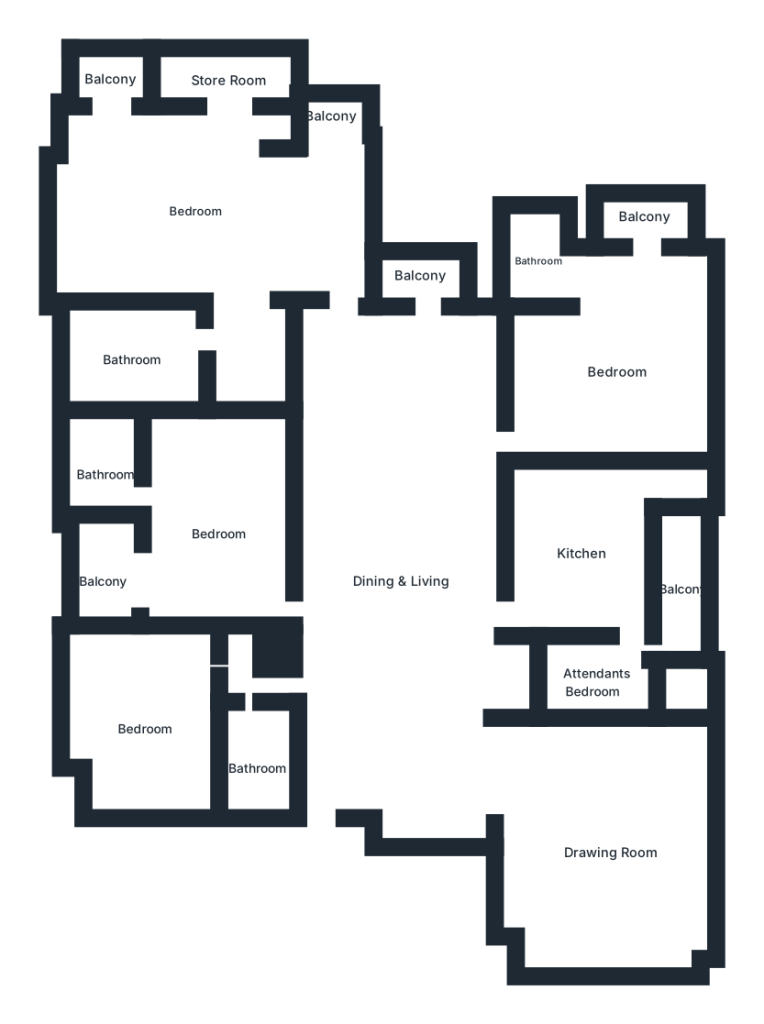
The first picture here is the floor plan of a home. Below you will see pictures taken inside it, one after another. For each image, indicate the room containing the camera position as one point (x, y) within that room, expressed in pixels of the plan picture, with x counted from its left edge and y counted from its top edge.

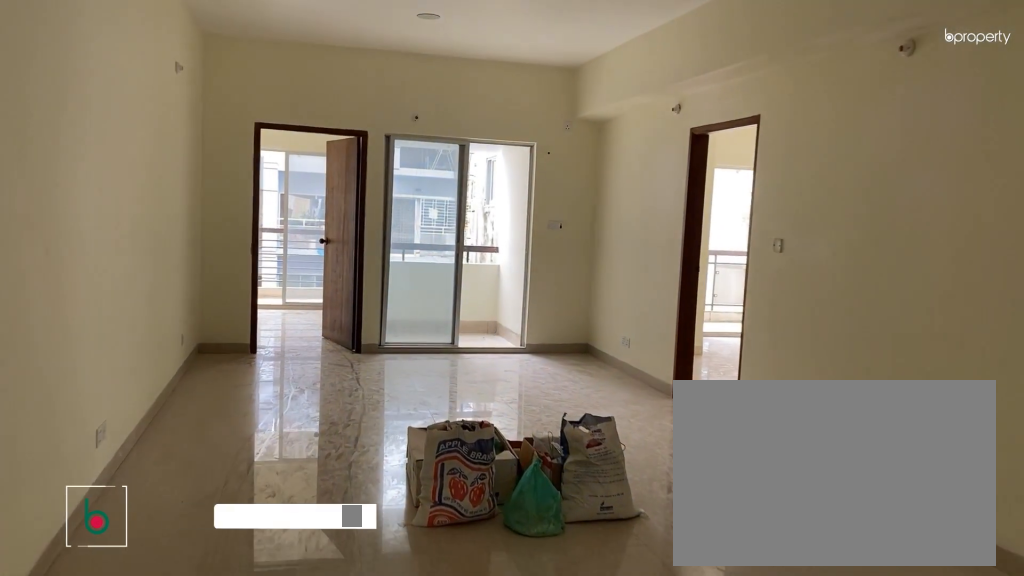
(404, 588)
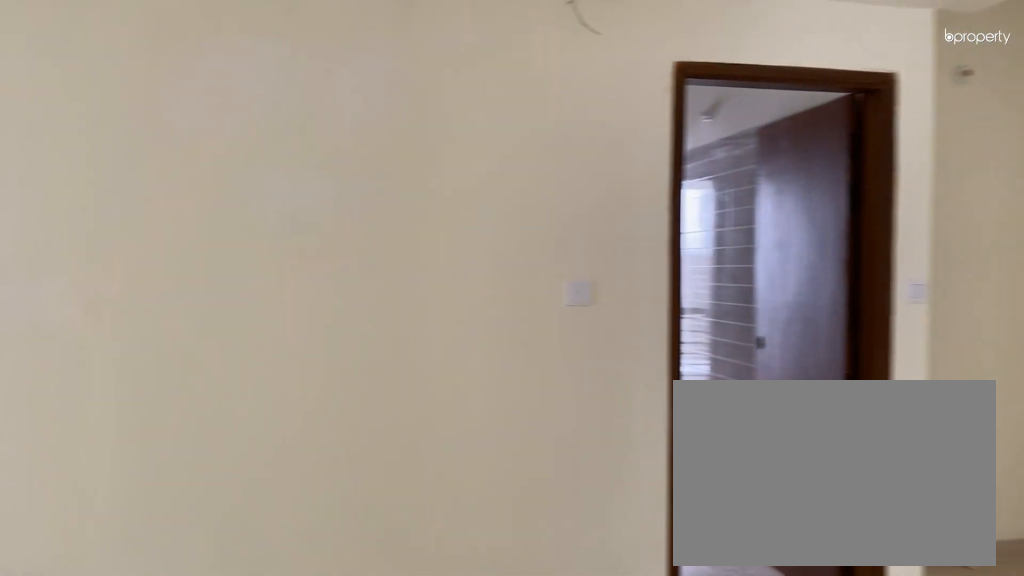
(404, 588)
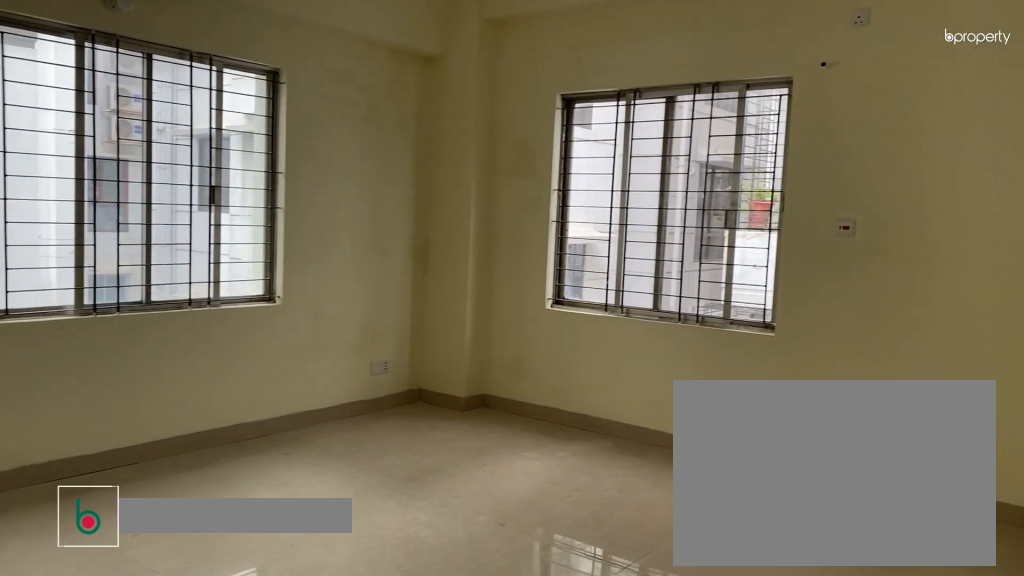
(608, 855)
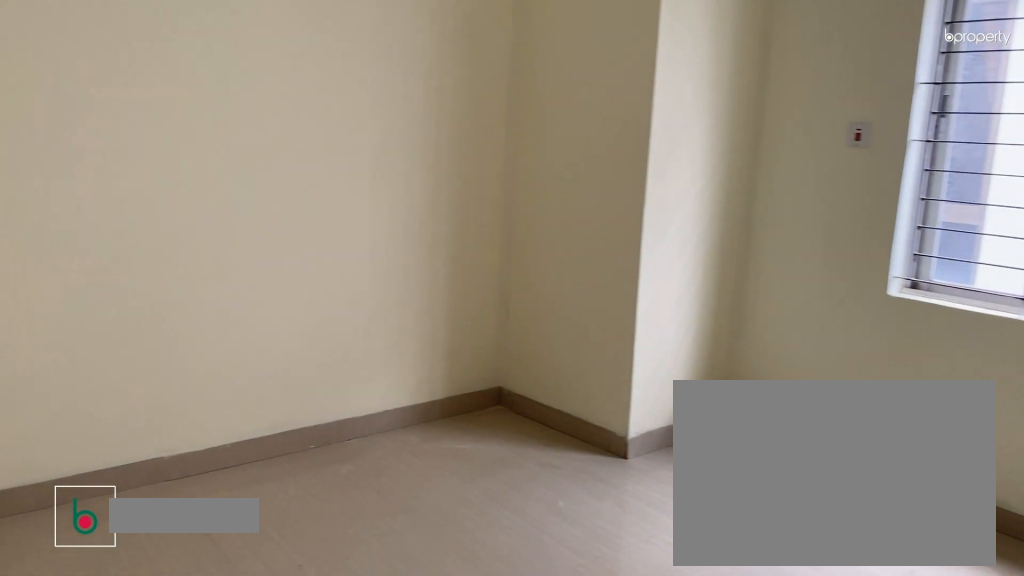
(148, 729)
